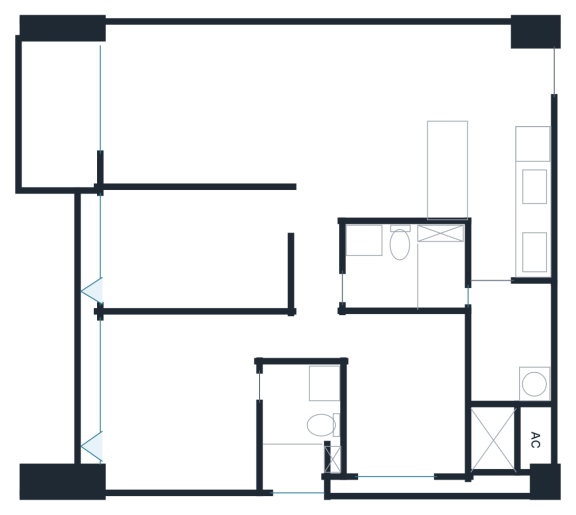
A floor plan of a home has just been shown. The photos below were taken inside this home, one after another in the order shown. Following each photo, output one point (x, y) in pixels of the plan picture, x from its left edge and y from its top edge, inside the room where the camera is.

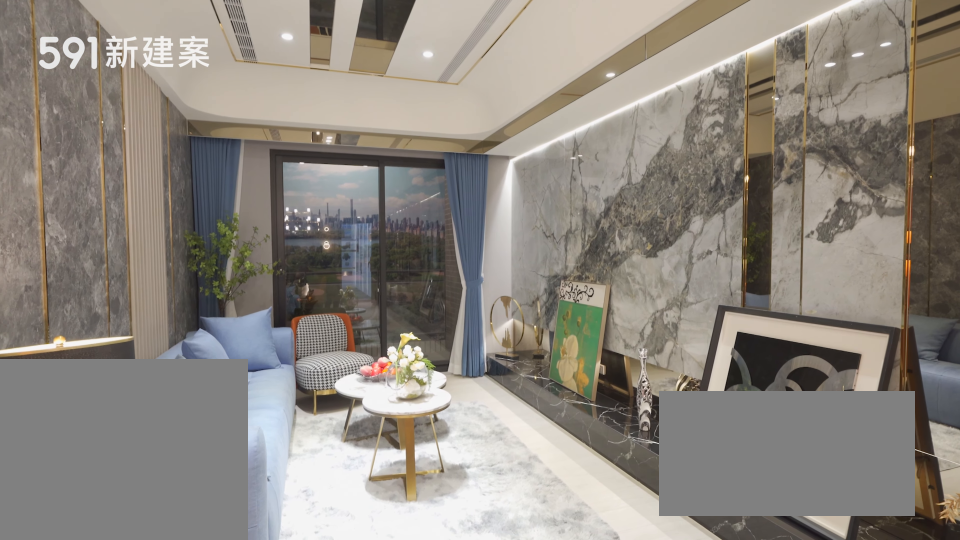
(205, 104)
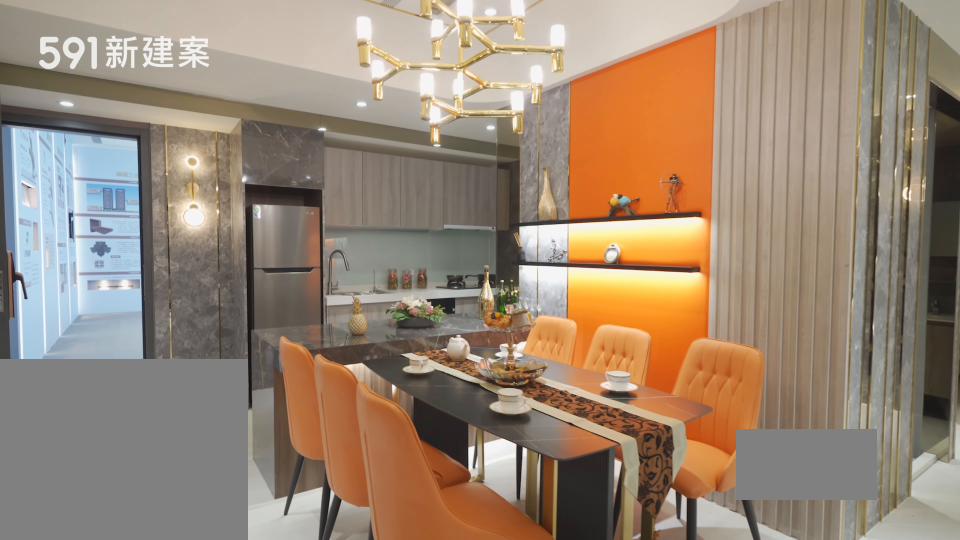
(397, 125)
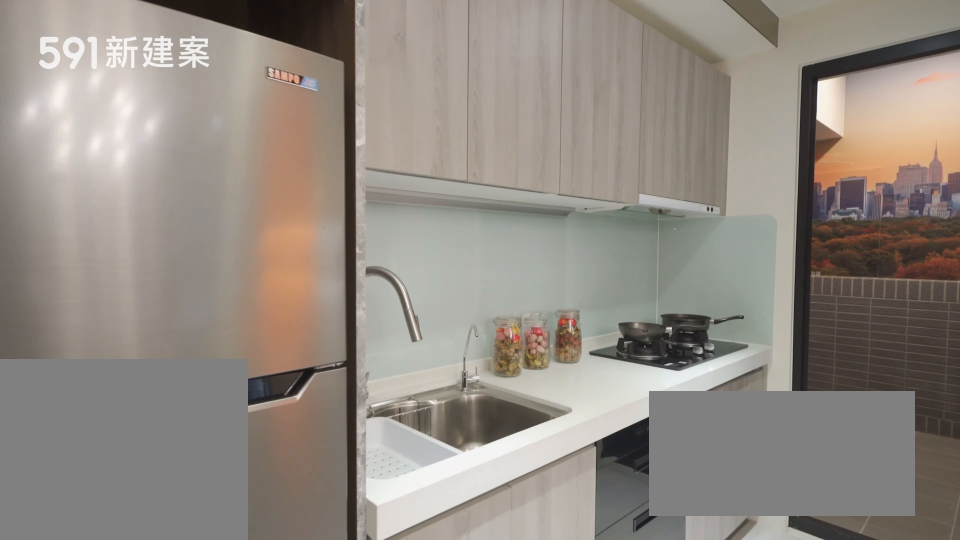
(511, 188)
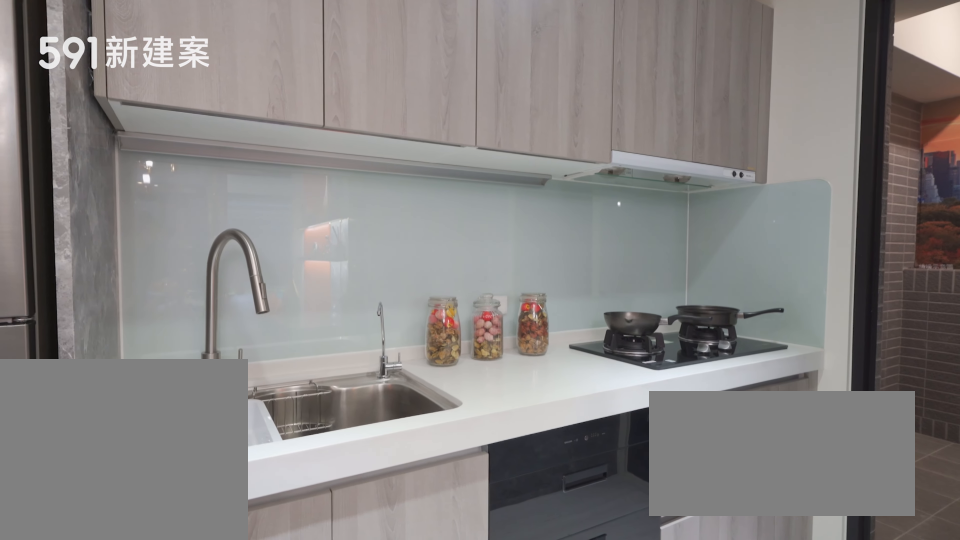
(511, 188)
